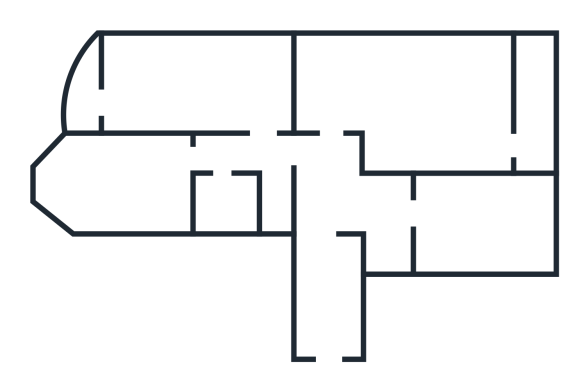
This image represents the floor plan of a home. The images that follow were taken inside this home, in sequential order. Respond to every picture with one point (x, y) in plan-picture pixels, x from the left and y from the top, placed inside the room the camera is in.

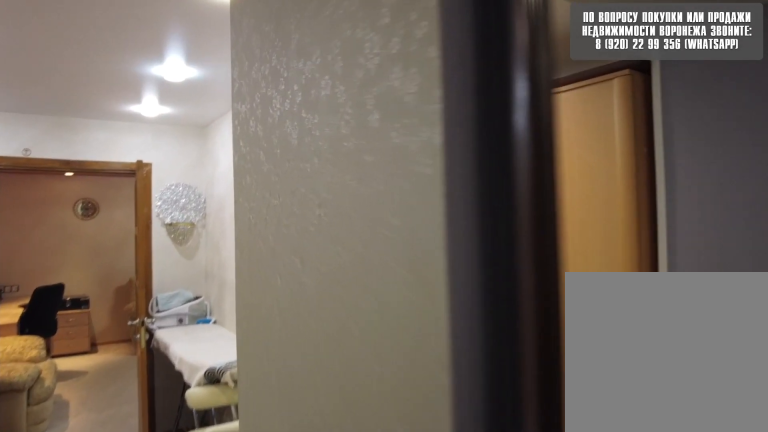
(332, 210)
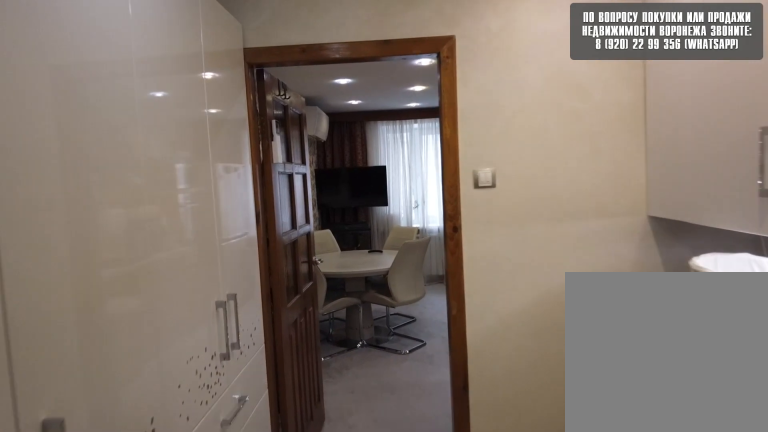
(332, 210)
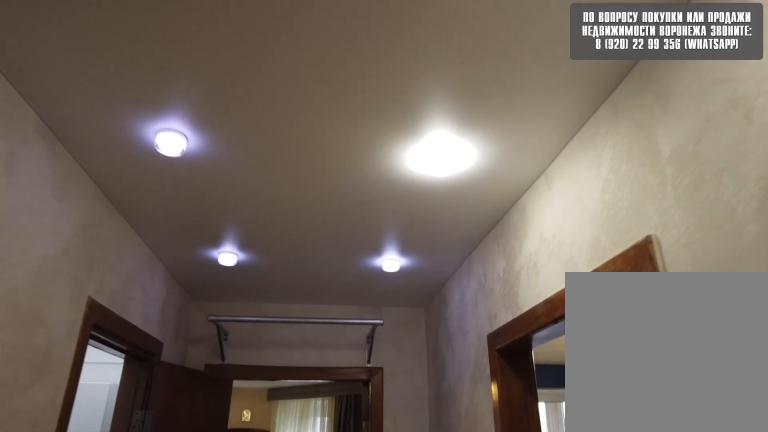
(329, 161)
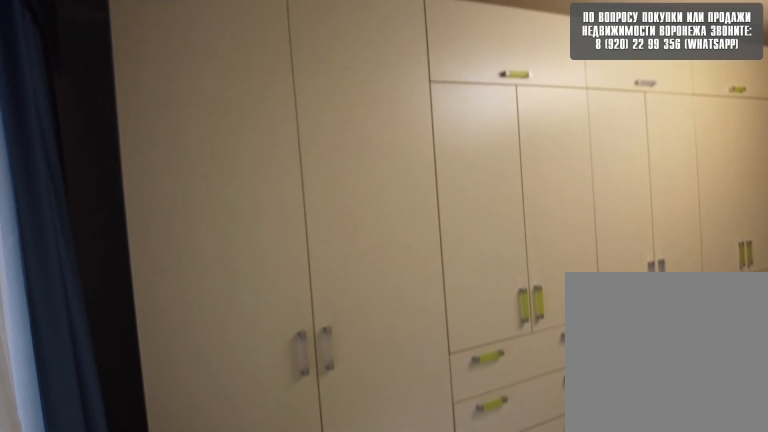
(236, 91)
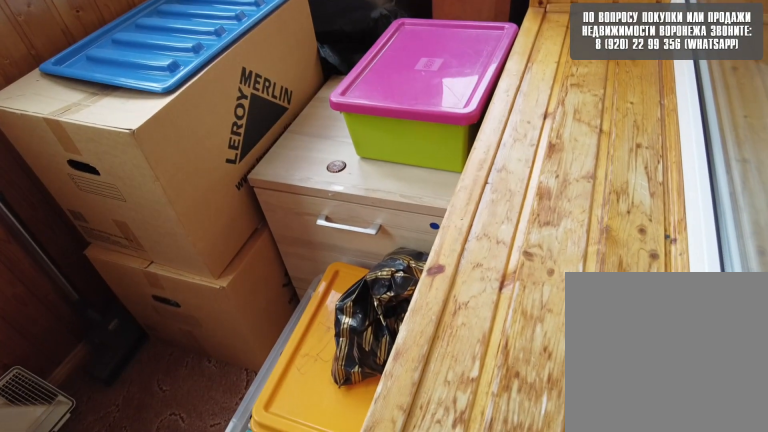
(89, 95)
